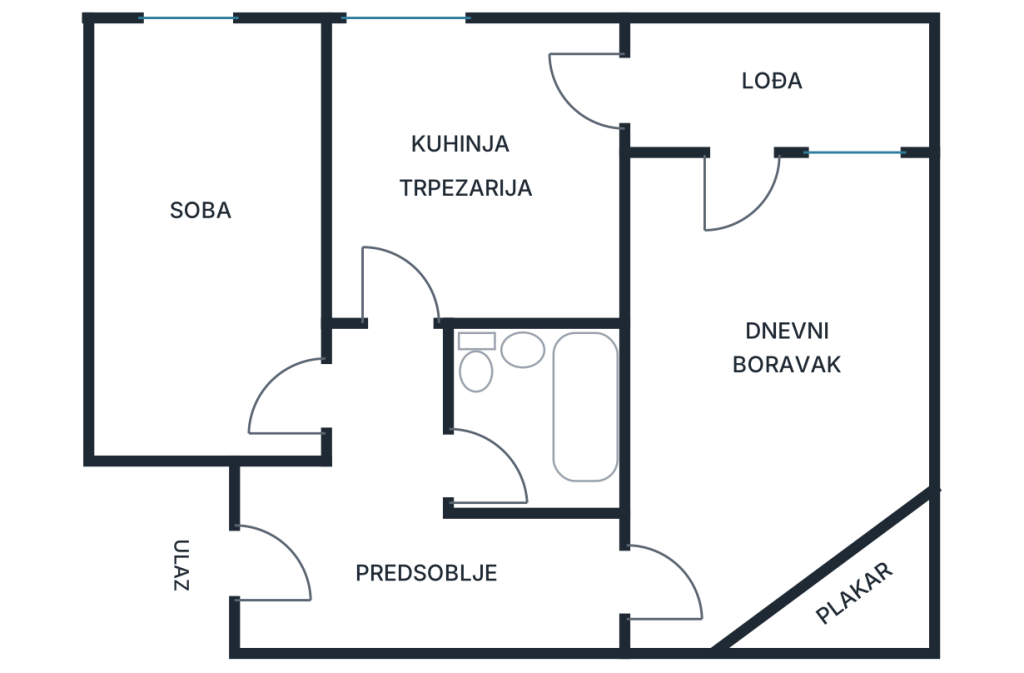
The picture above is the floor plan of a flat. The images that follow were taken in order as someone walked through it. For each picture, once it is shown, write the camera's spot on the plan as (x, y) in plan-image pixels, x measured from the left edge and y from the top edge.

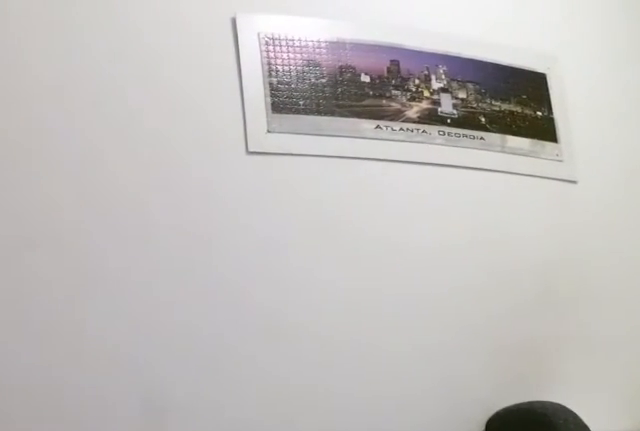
(276, 365)
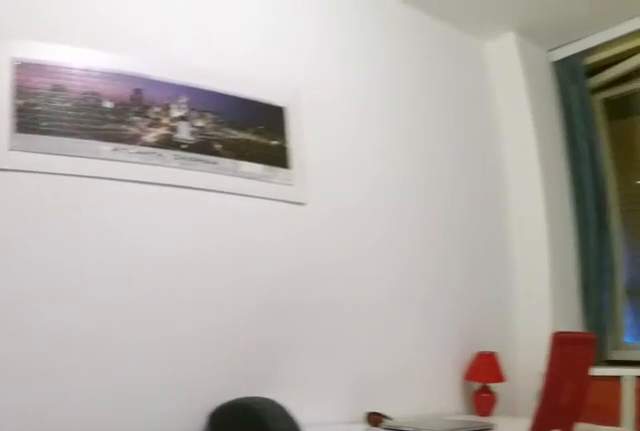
(275, 385)
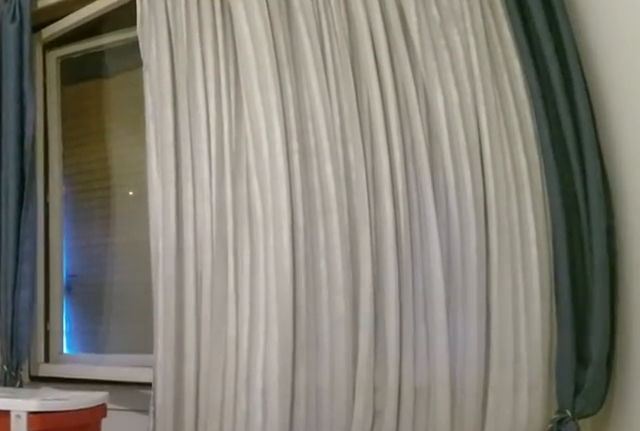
(228, 272)
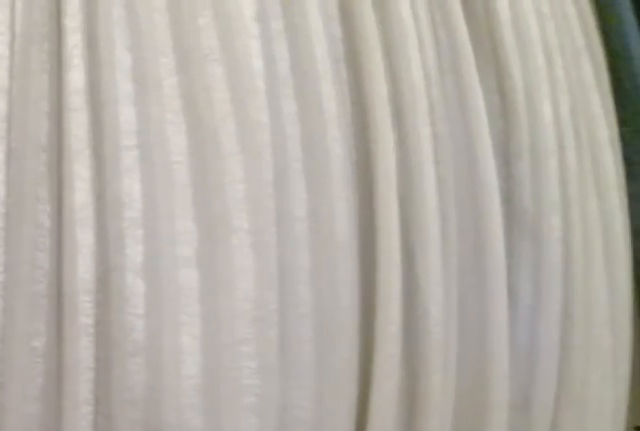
(194, 115)
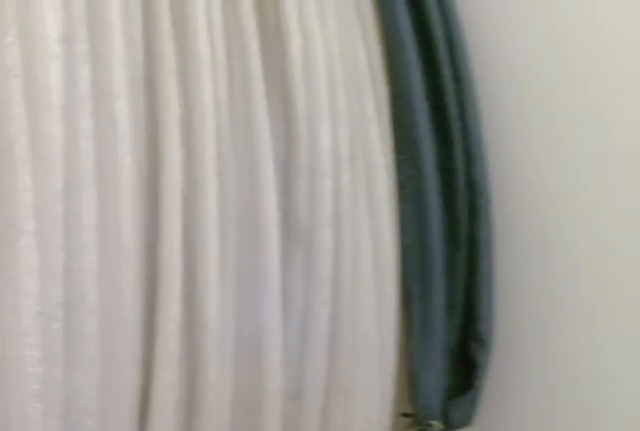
(184, 114)
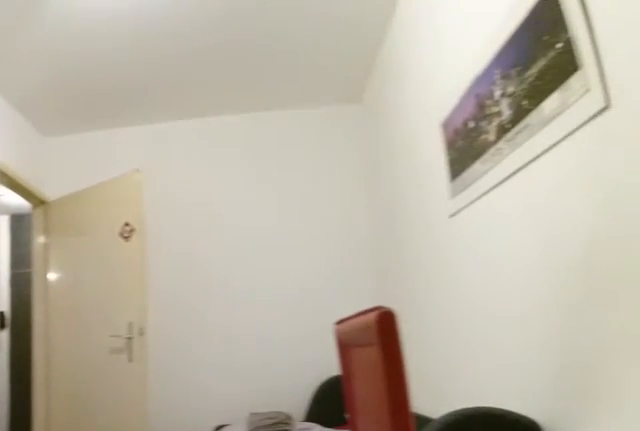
(172, 75)
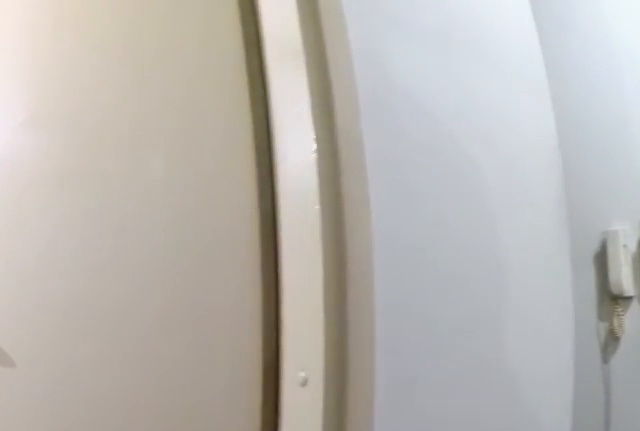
(356, 433)
